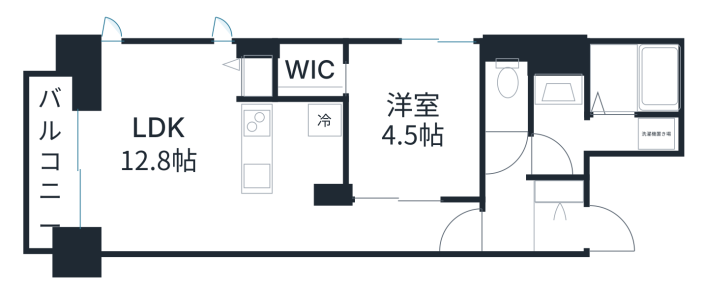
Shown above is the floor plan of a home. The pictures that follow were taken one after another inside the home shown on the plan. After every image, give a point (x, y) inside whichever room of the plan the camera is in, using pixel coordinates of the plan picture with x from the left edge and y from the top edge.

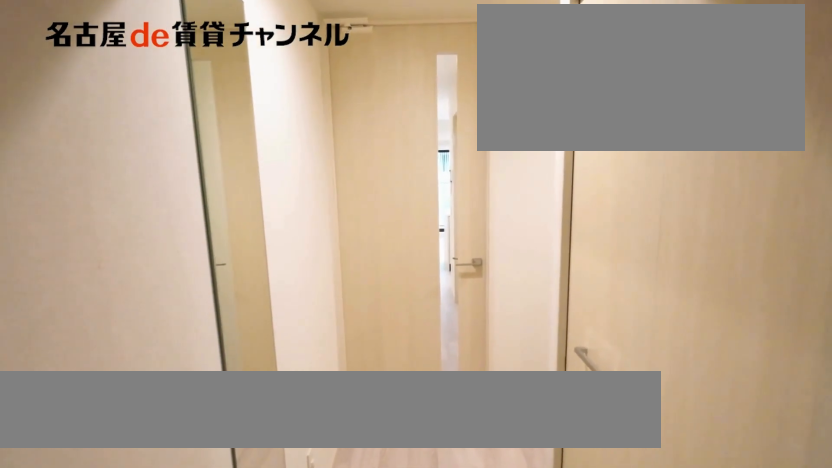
(560, 188)
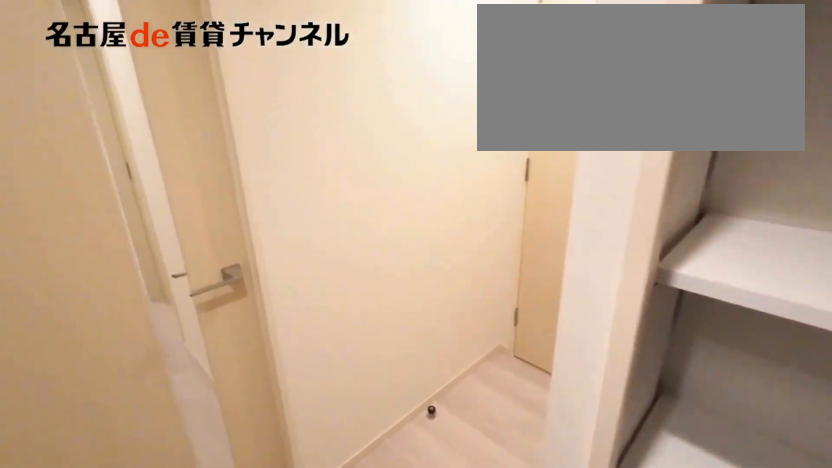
(560, 188)
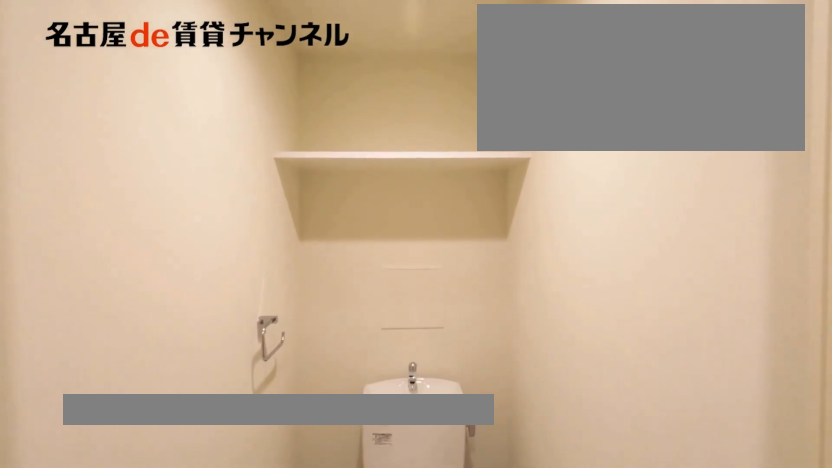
(508, 86)
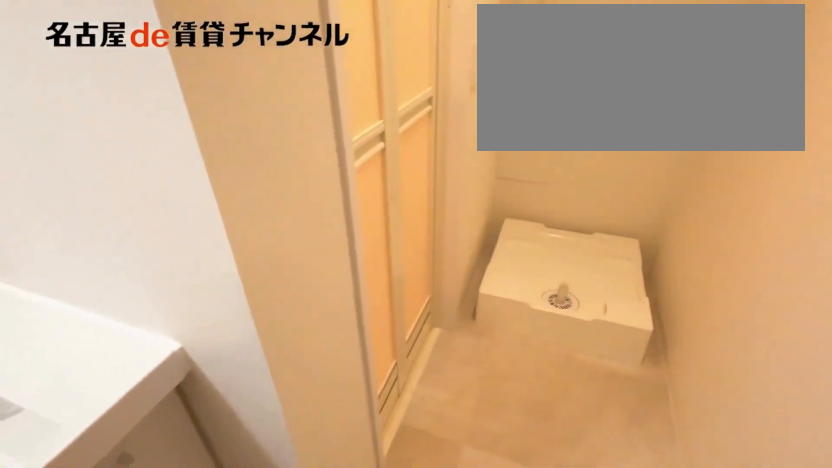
(600, 135)
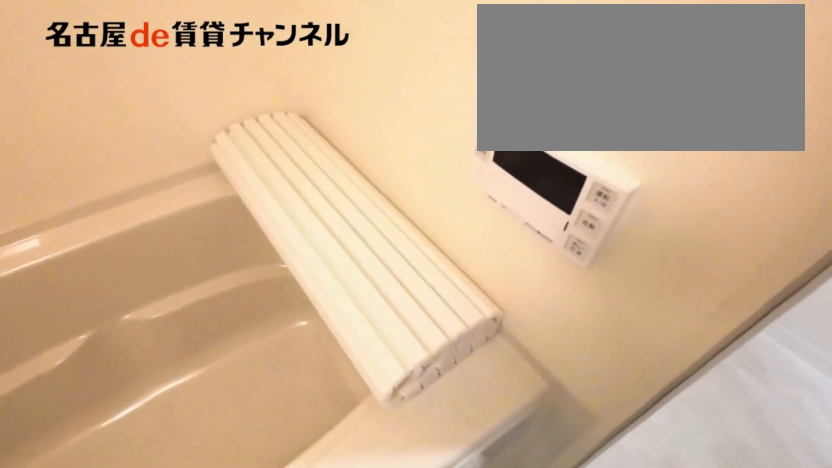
(599, 103)
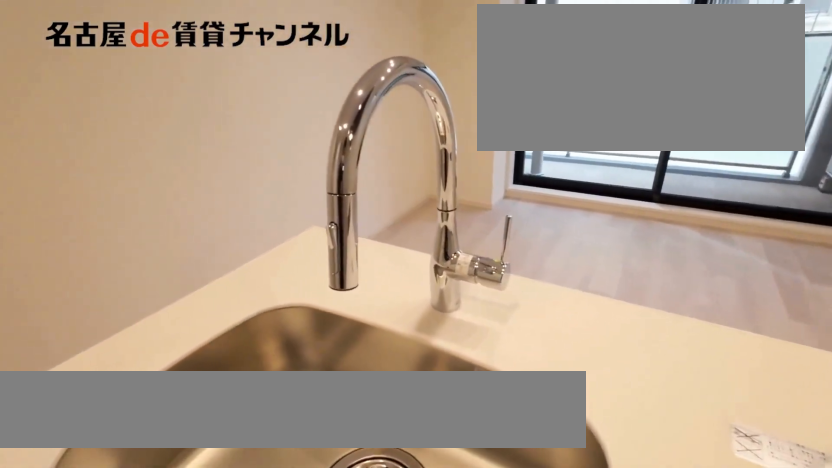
(294, 150)
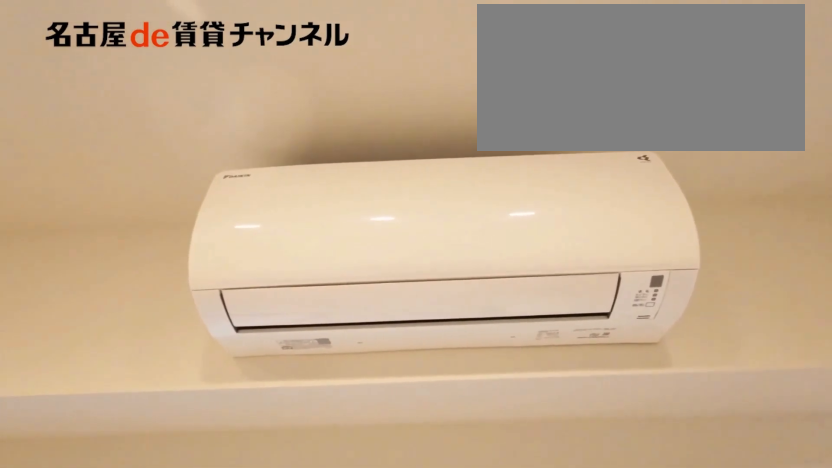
(158, 147)
